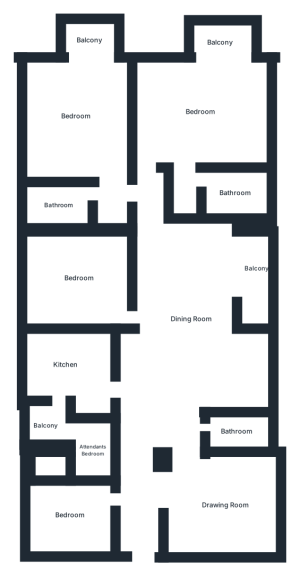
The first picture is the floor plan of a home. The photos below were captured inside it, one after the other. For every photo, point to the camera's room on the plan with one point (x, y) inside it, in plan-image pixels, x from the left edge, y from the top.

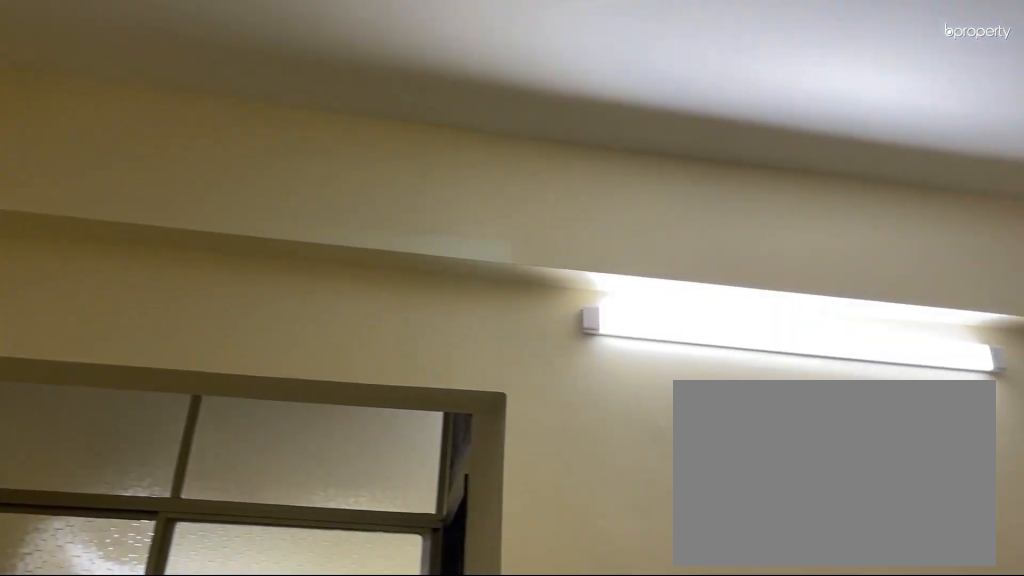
(223, 503)
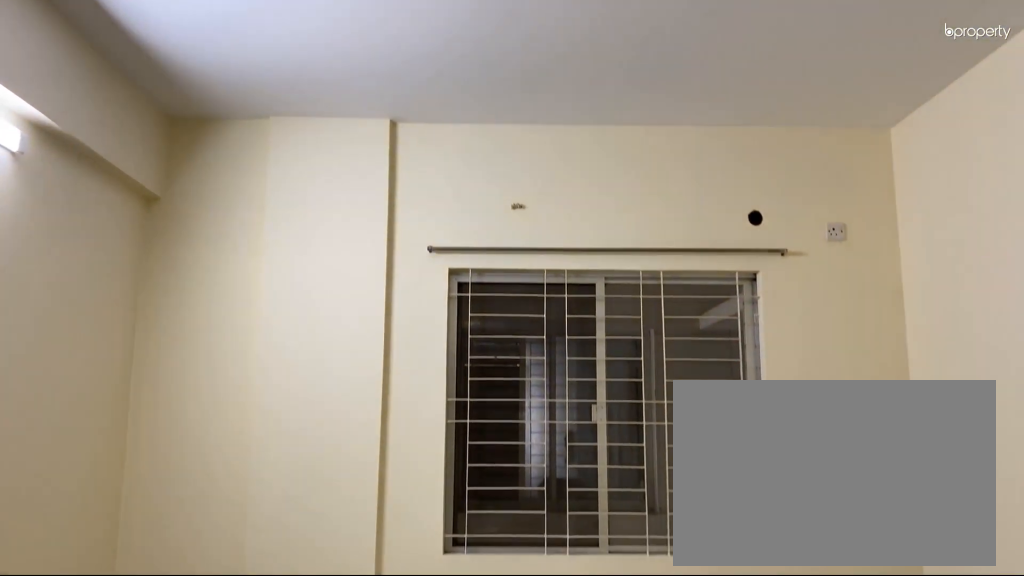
(223, 503)
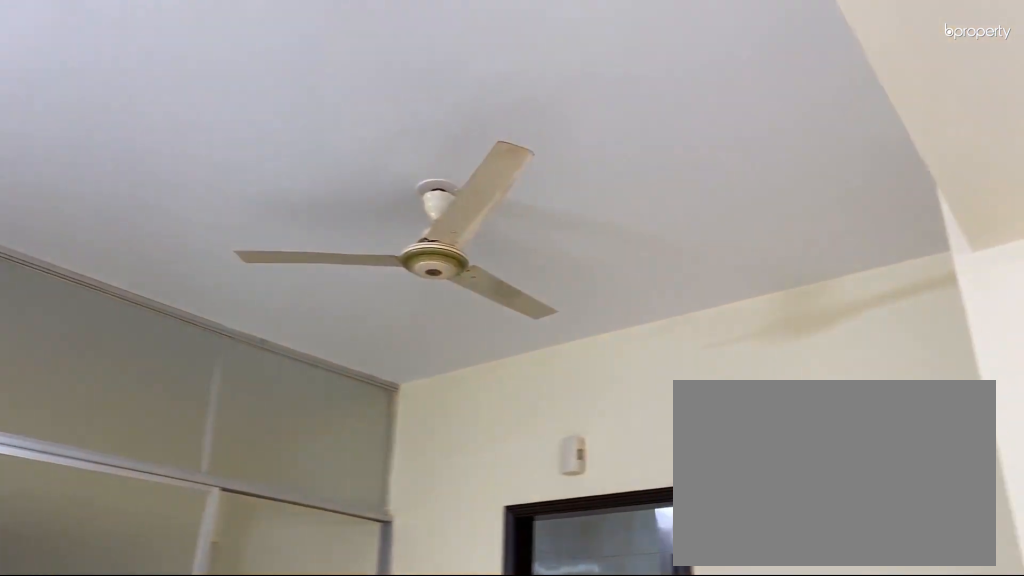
(190, 319)
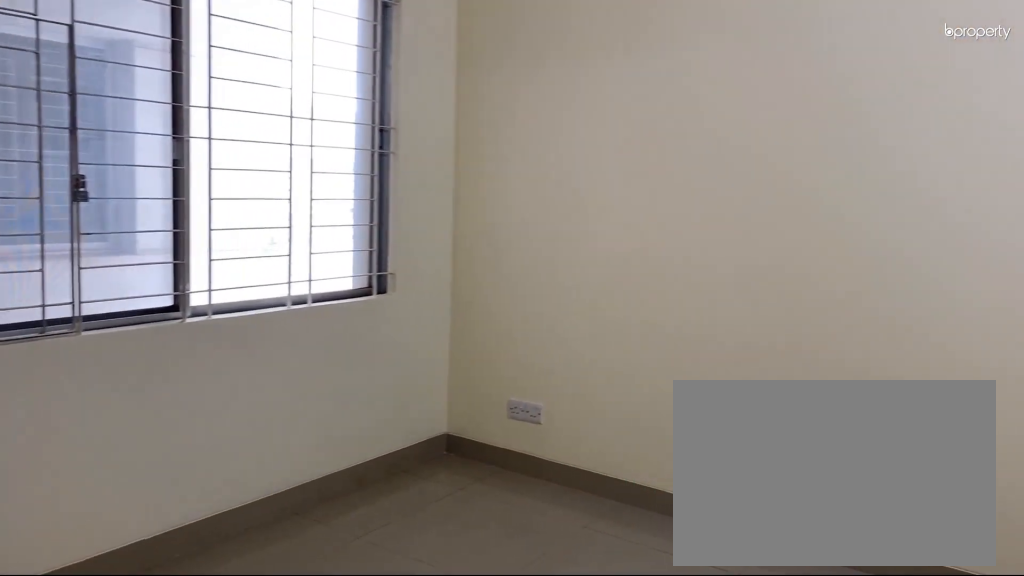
(79, 278)
